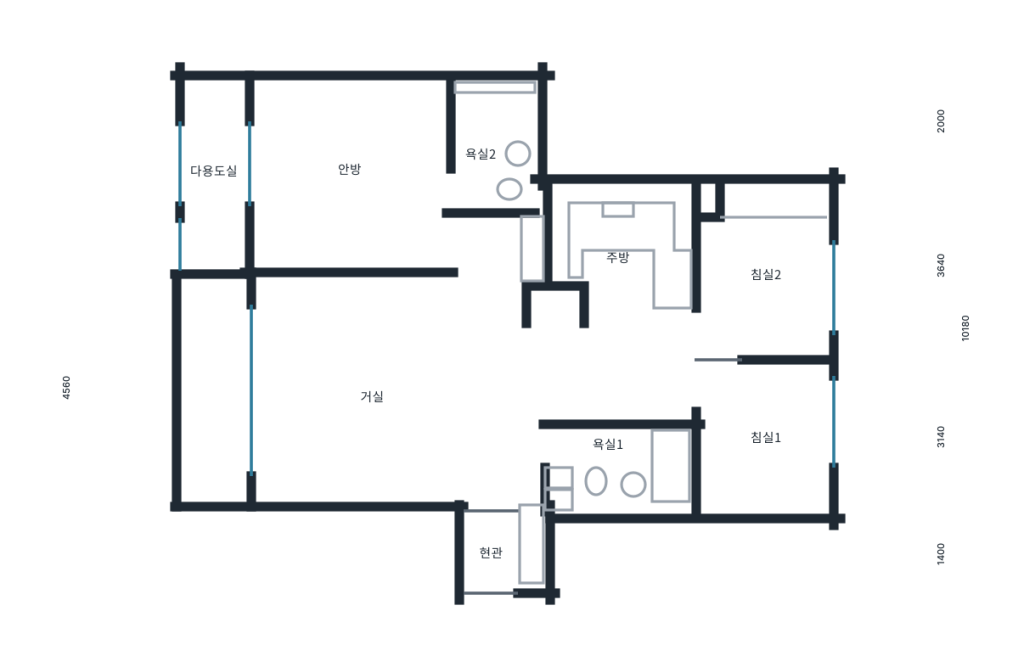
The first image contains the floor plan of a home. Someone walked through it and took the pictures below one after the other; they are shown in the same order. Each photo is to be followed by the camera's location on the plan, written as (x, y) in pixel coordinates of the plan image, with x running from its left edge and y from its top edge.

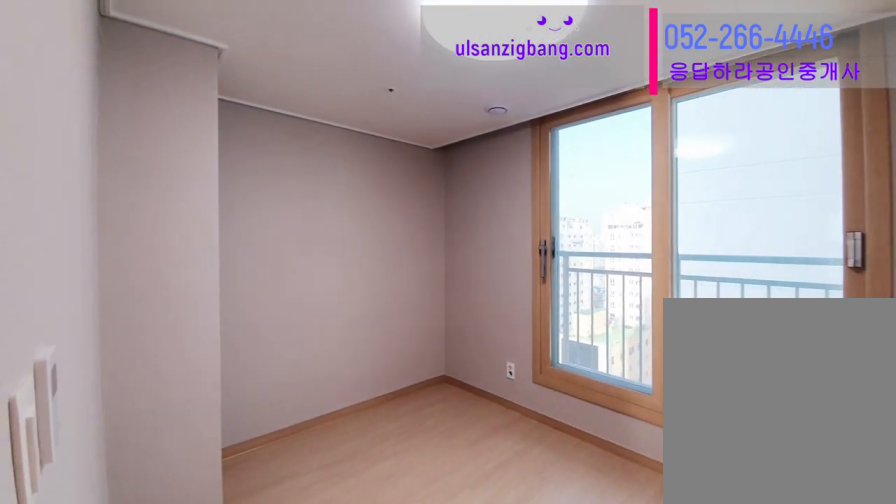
(784, 283)
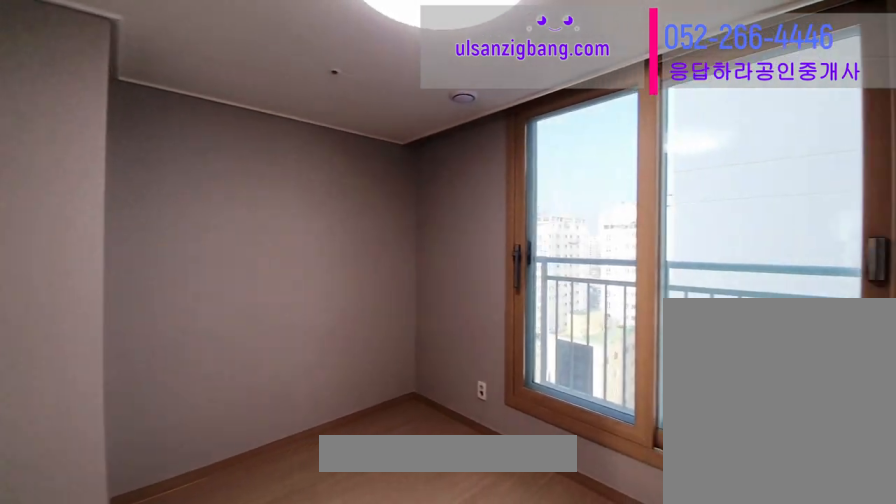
(784, 284)
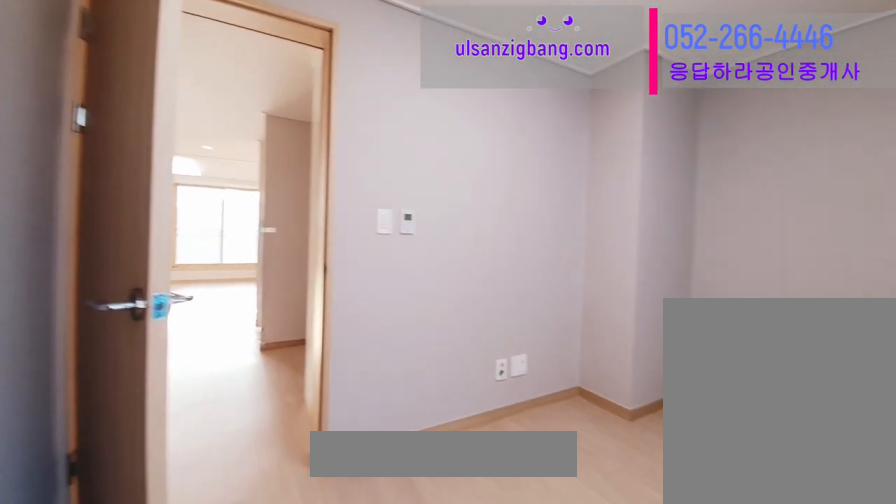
(785, 284)
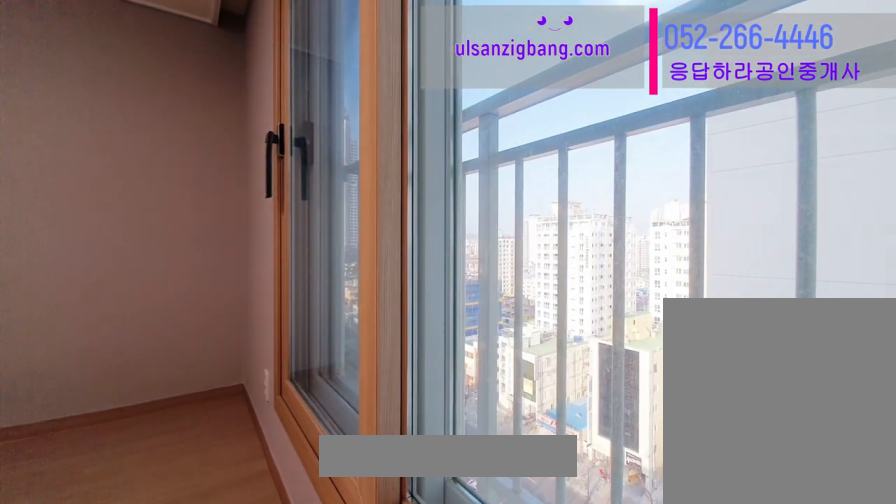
(784, 284)
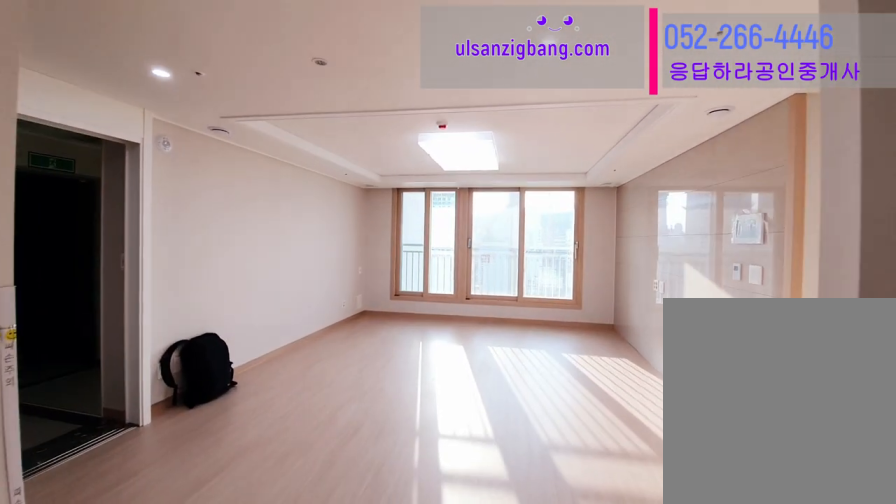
(543, 355)
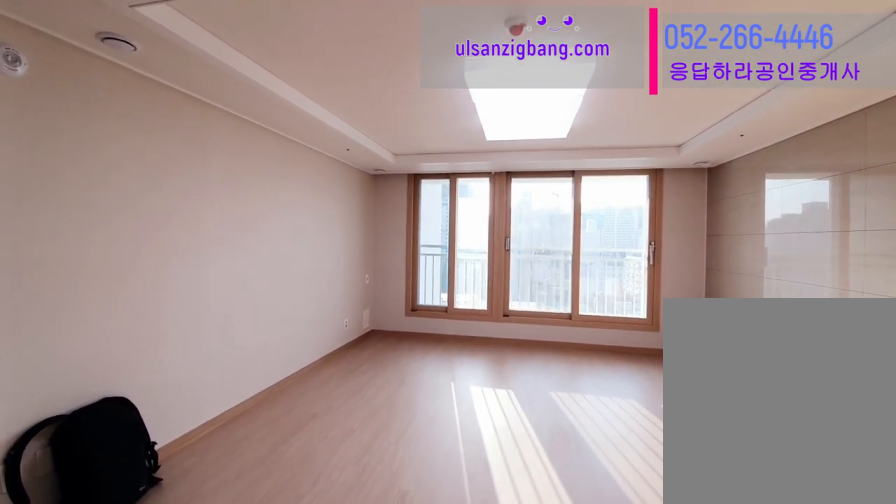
(545, 354)
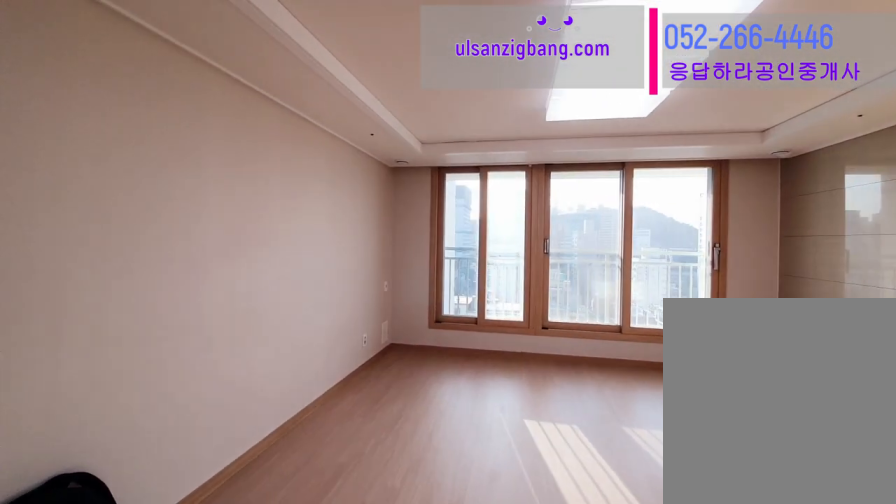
(458, 409)
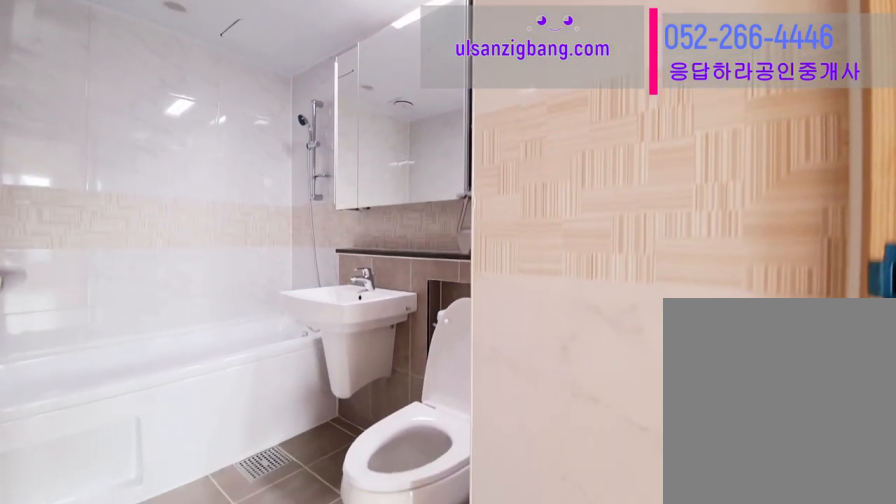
(616, 466)
